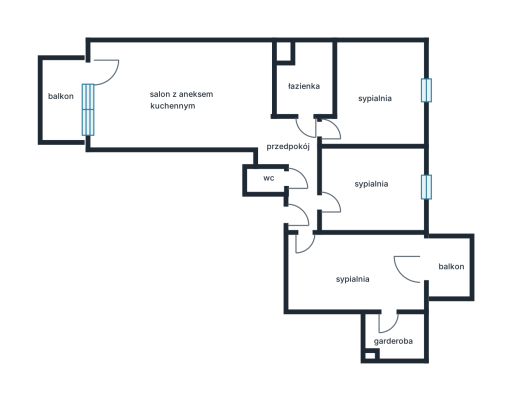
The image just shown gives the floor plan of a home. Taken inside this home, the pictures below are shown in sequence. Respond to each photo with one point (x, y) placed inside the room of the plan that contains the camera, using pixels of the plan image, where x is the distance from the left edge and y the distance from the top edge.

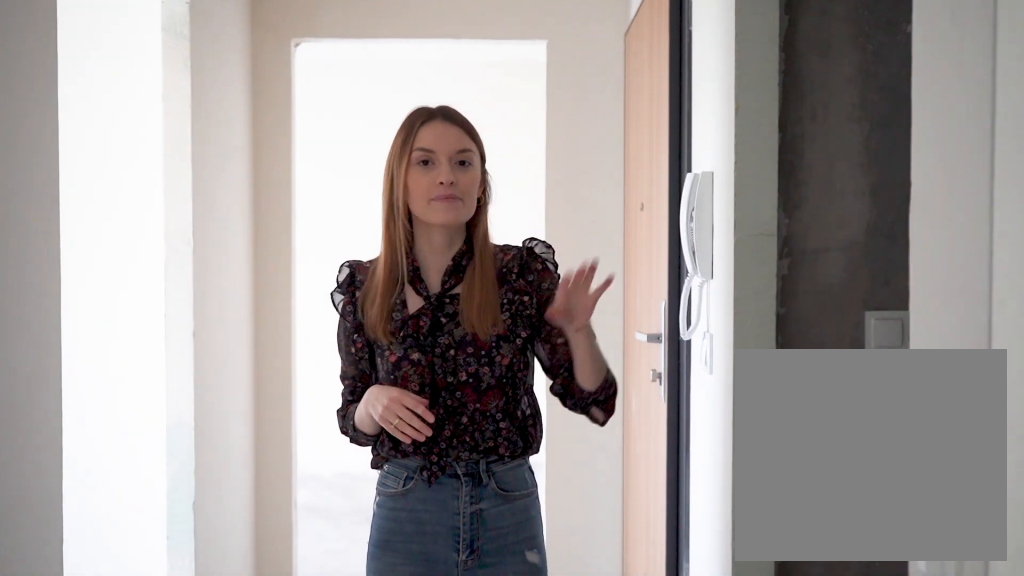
(297, 166)
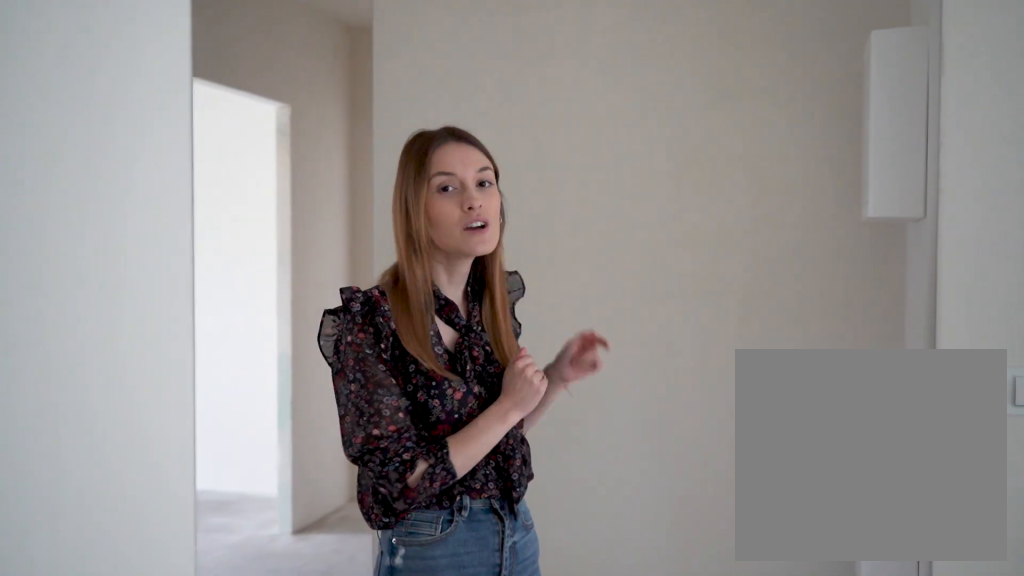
(297, 167)
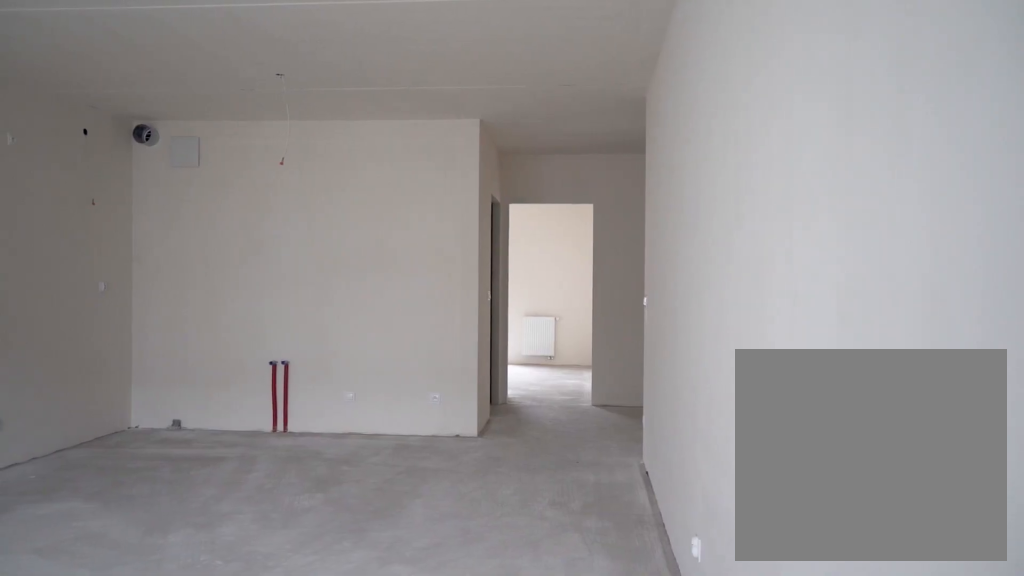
(181, 95)
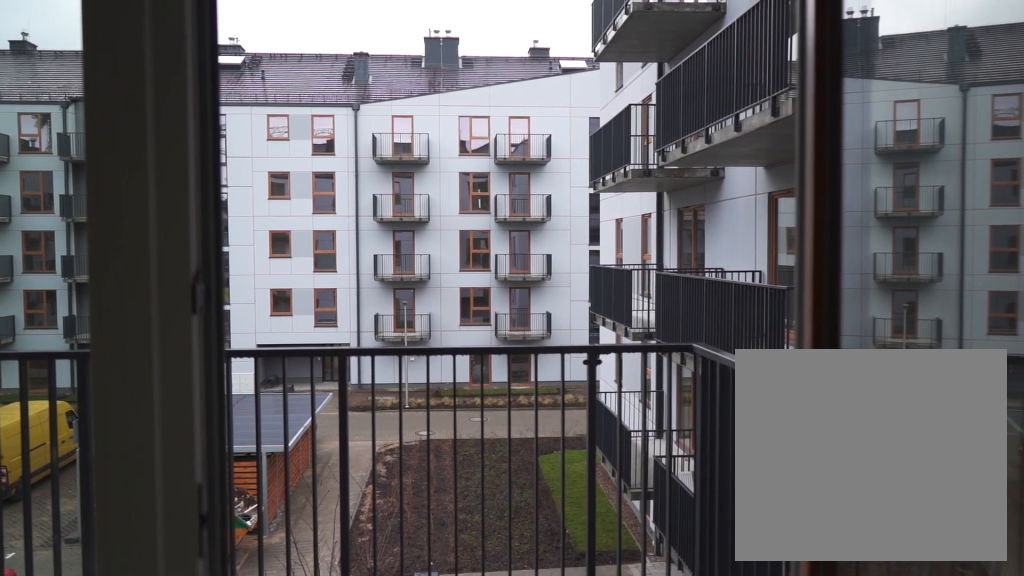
(63, 99)
